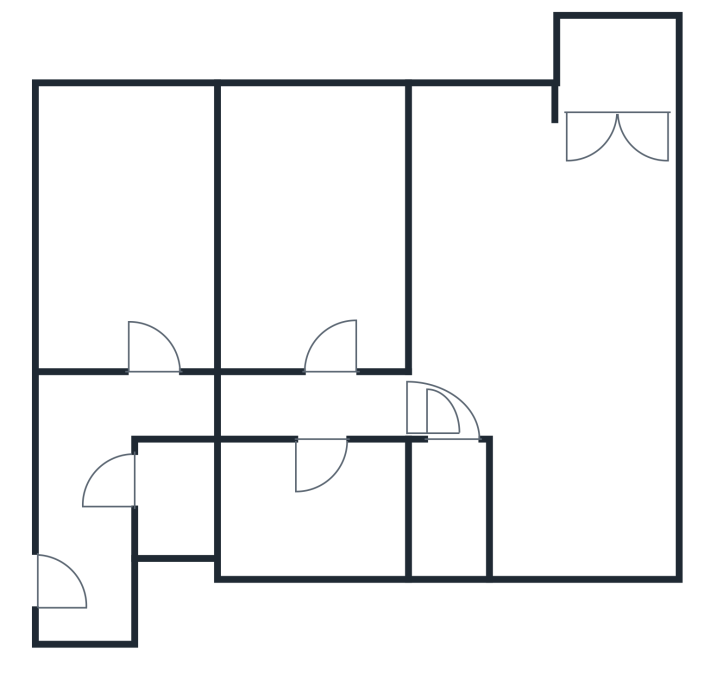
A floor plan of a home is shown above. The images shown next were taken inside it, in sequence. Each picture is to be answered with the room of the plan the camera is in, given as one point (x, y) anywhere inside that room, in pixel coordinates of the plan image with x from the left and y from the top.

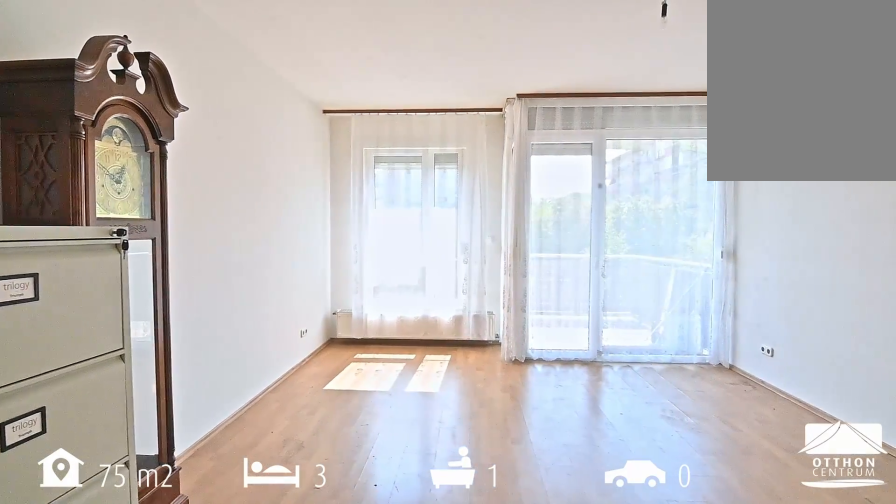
(548, 305)
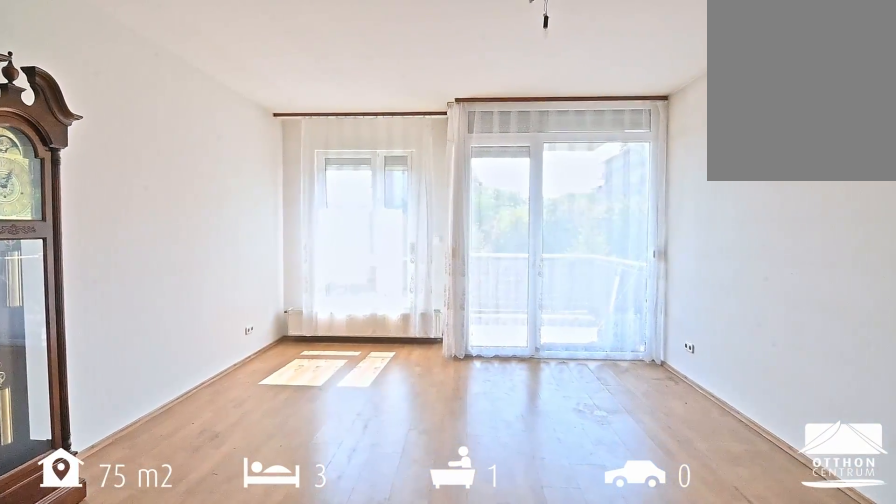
(548, 305)
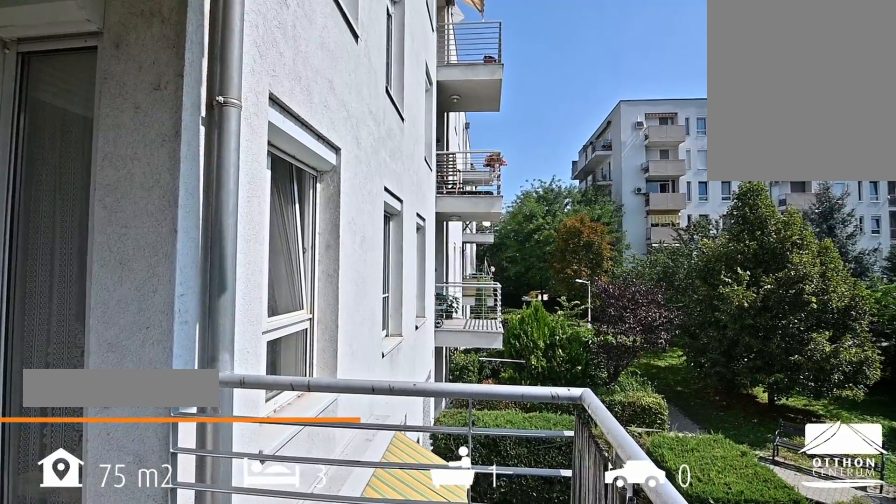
(619, 57)
